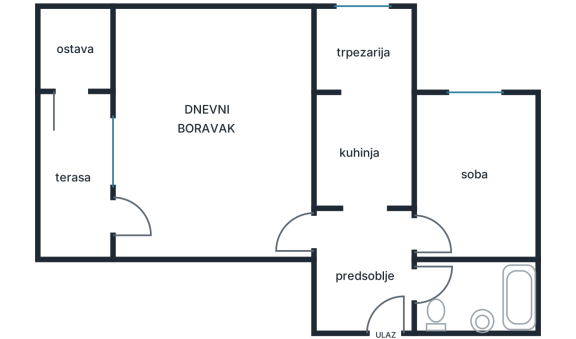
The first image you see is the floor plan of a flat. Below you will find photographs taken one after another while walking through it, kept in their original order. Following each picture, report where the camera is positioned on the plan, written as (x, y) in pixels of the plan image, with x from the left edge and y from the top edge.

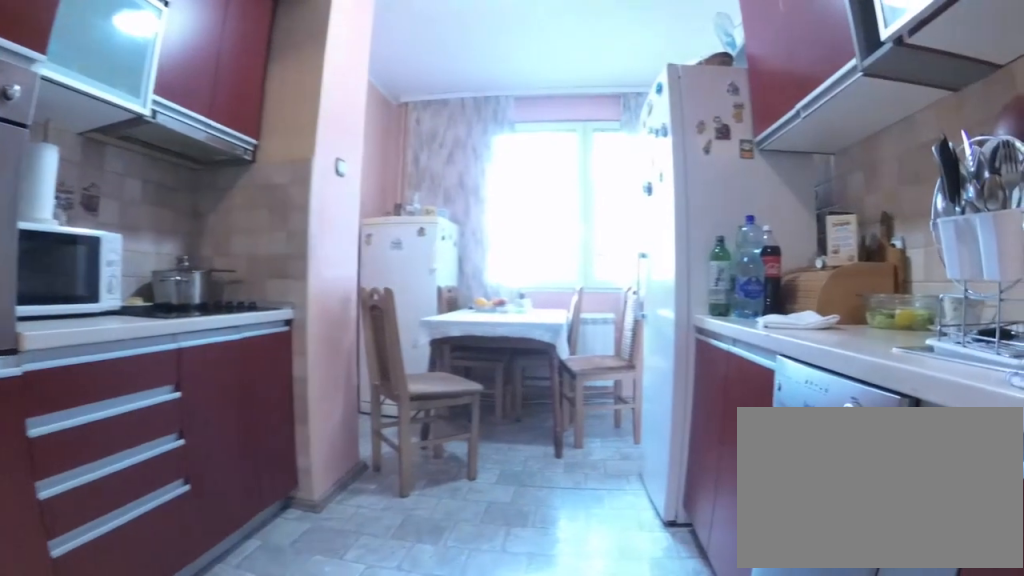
(375, 233)
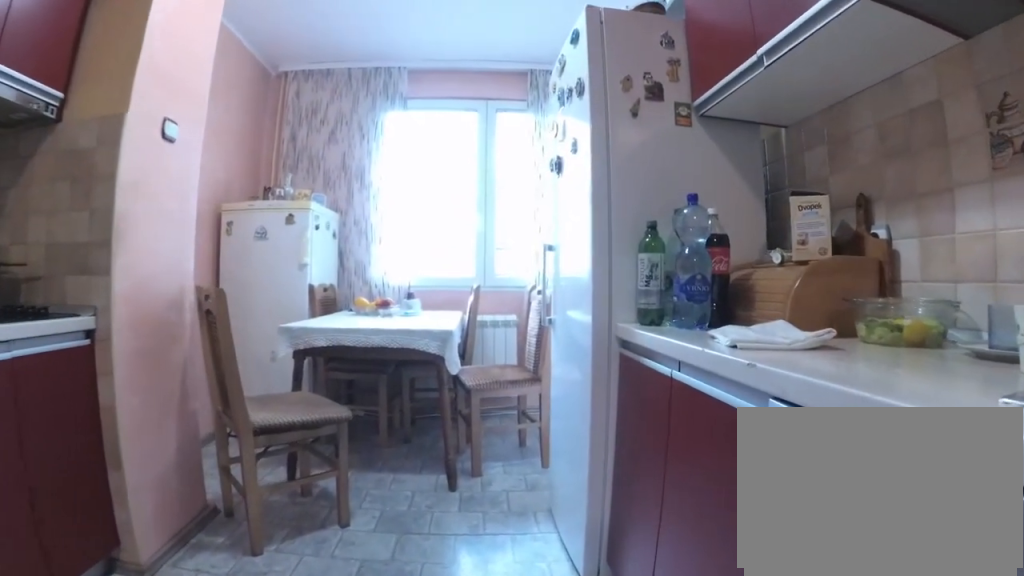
(373, 206)
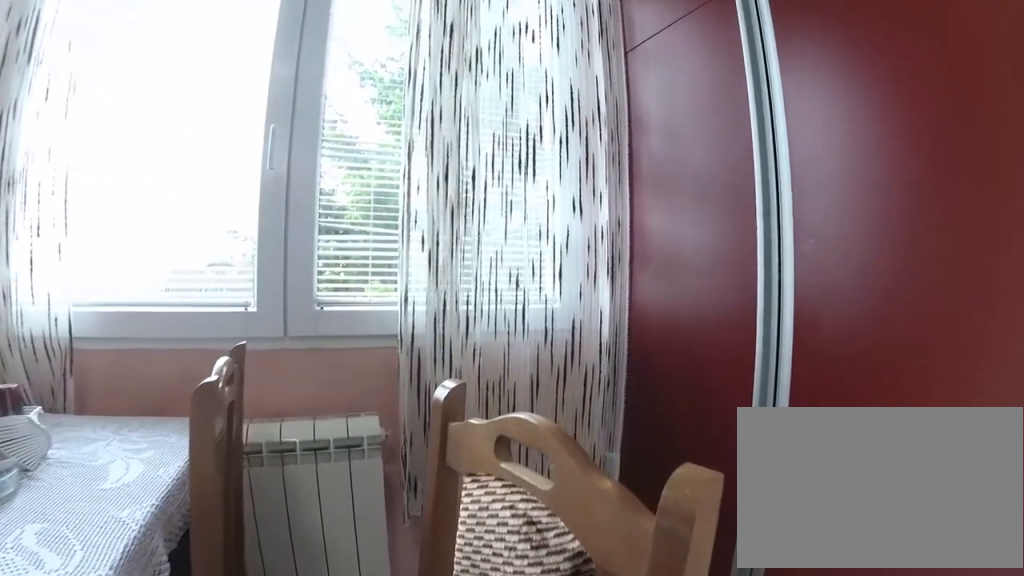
(373, 82)
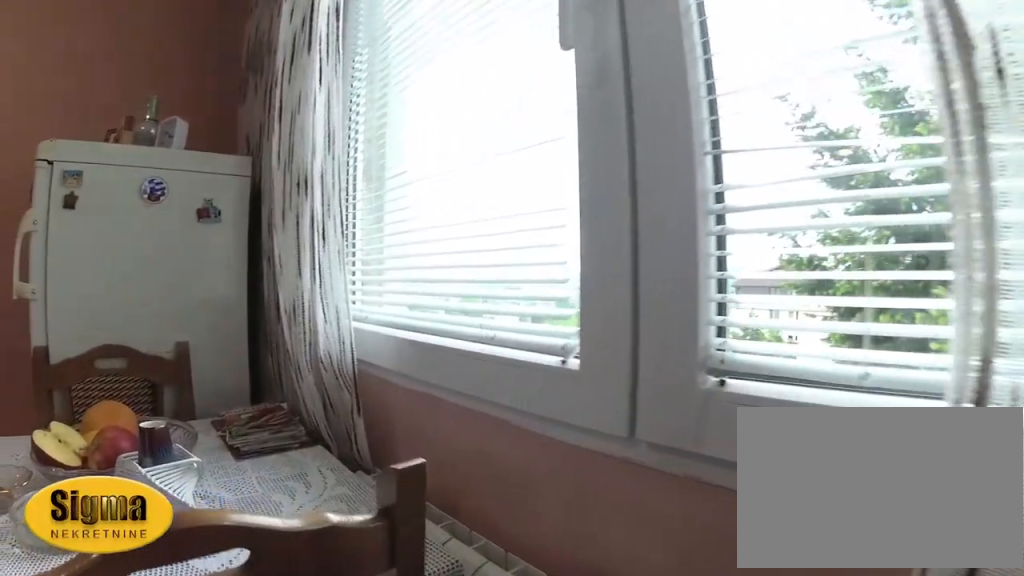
(380, 42)
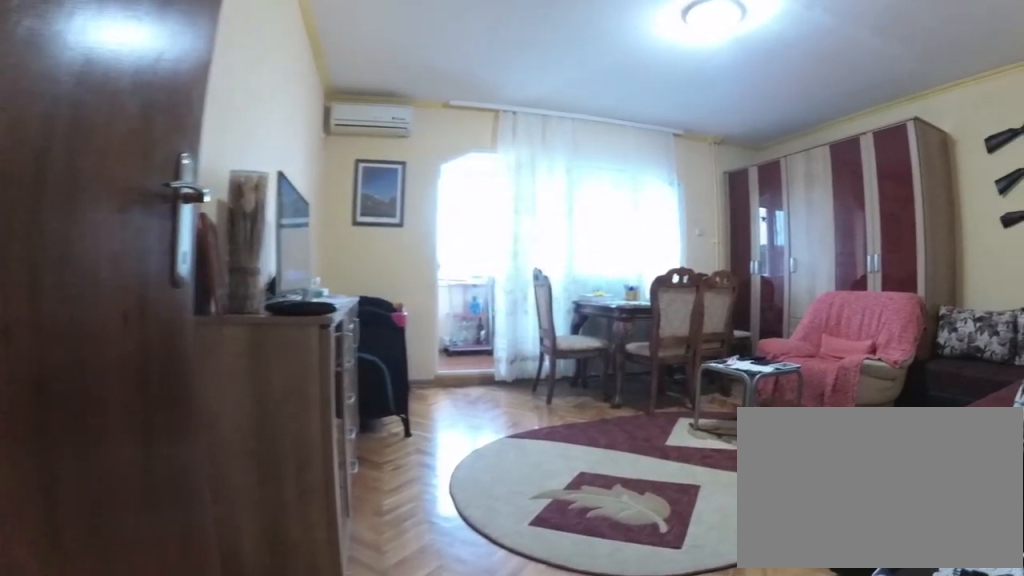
(335, 227)
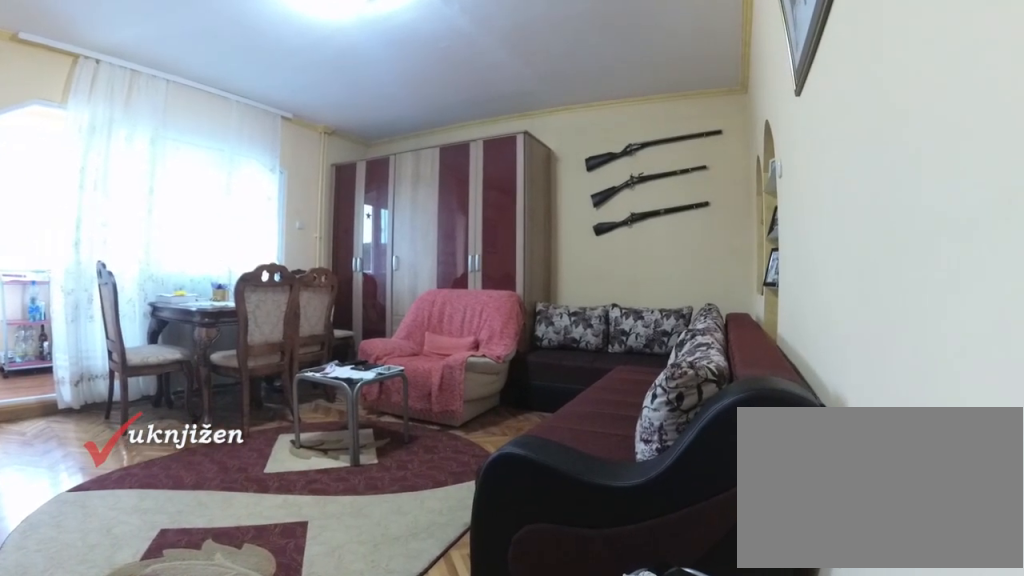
(308, 223)
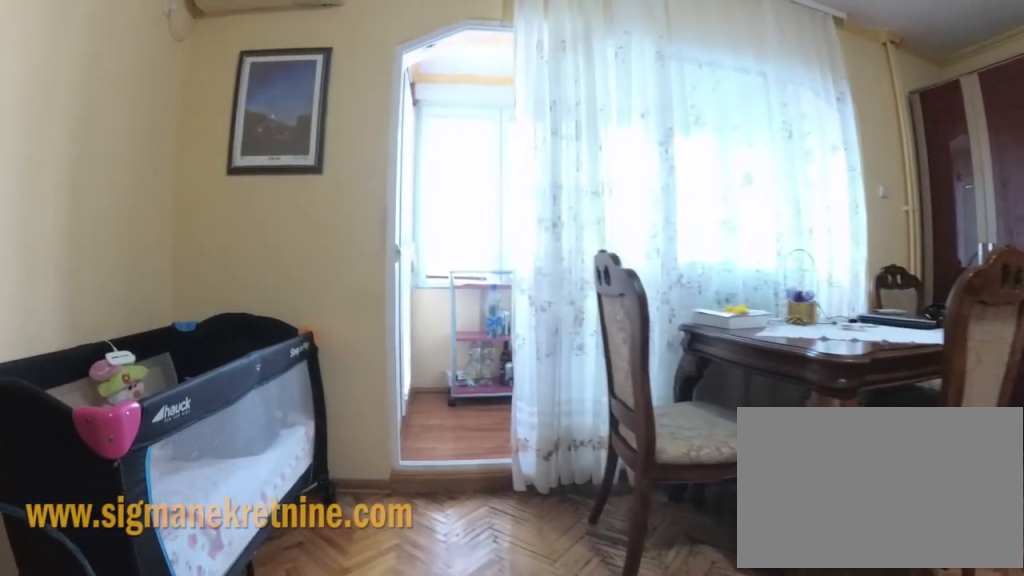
(242, 209)
